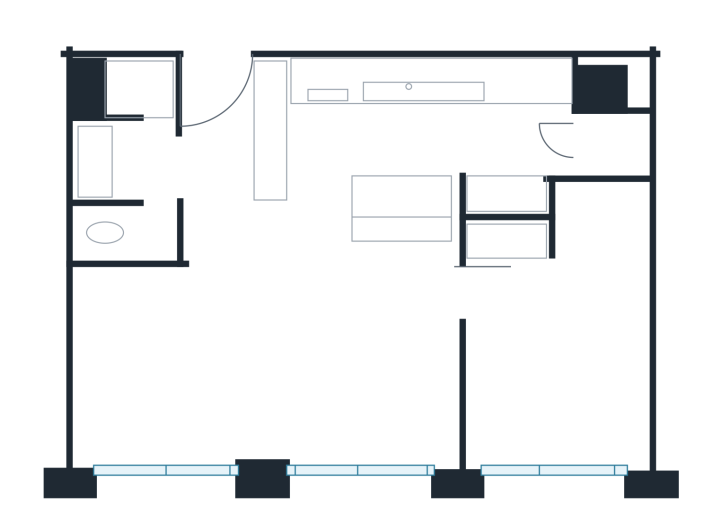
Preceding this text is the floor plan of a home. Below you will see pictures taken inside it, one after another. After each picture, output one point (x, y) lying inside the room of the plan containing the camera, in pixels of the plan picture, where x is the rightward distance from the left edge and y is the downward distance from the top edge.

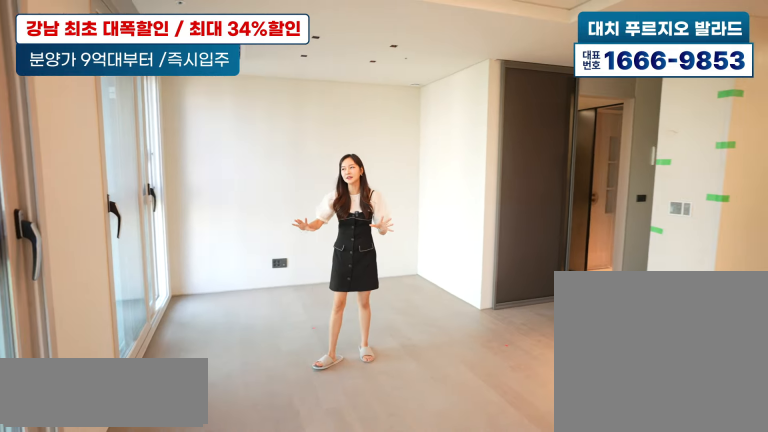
(238, 339)
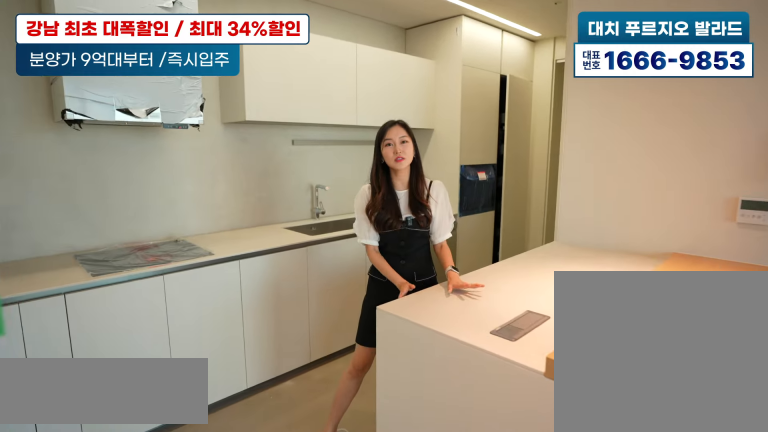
(447, 129)
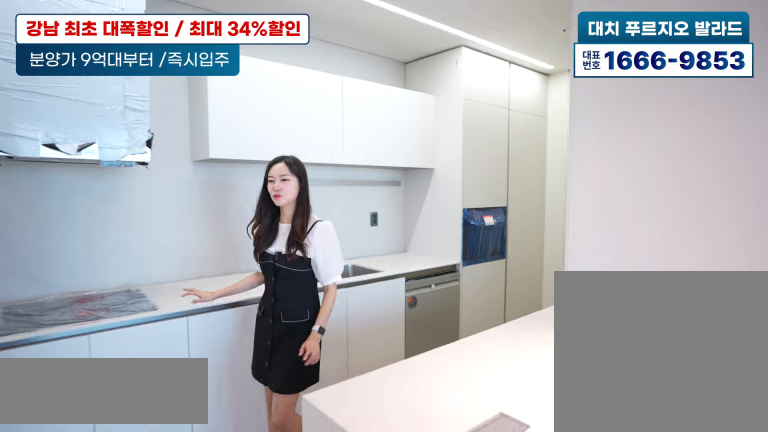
(447, 128)
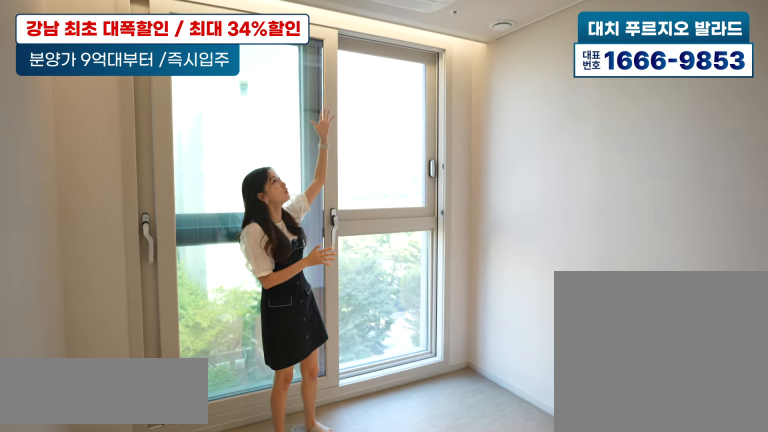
(550, 355)
